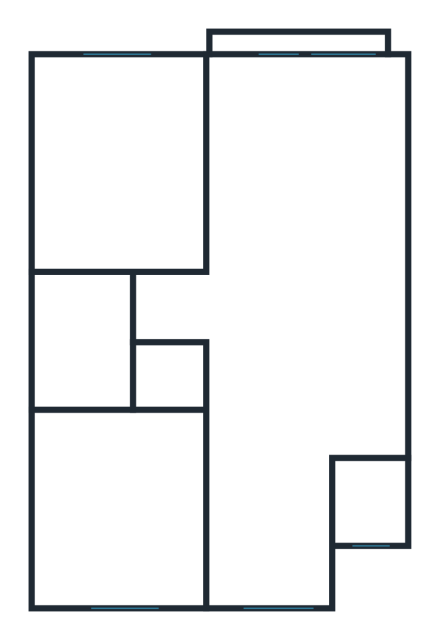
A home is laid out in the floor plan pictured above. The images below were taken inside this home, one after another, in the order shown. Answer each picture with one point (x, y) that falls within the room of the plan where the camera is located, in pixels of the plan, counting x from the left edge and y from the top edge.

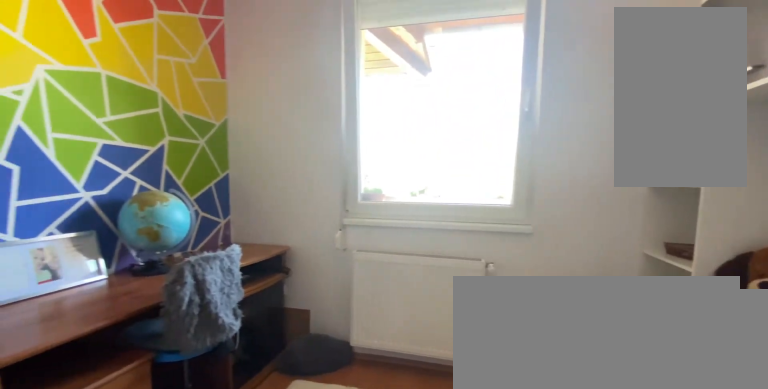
(133, 512)
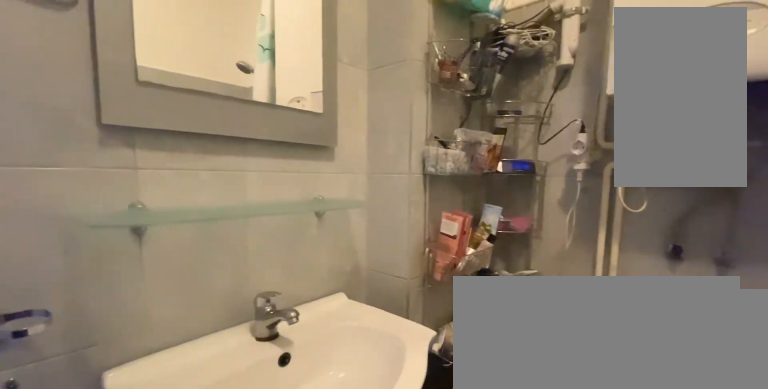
(88, 338)
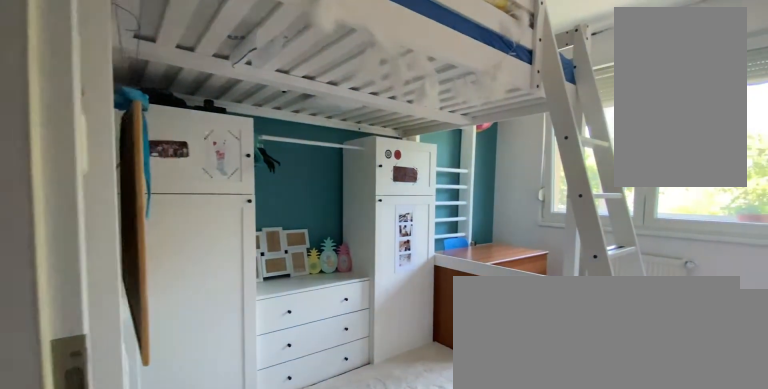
(132, 178)
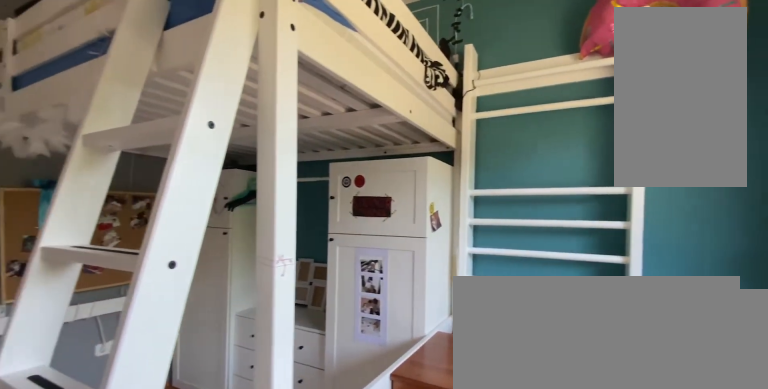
(132, 178)
